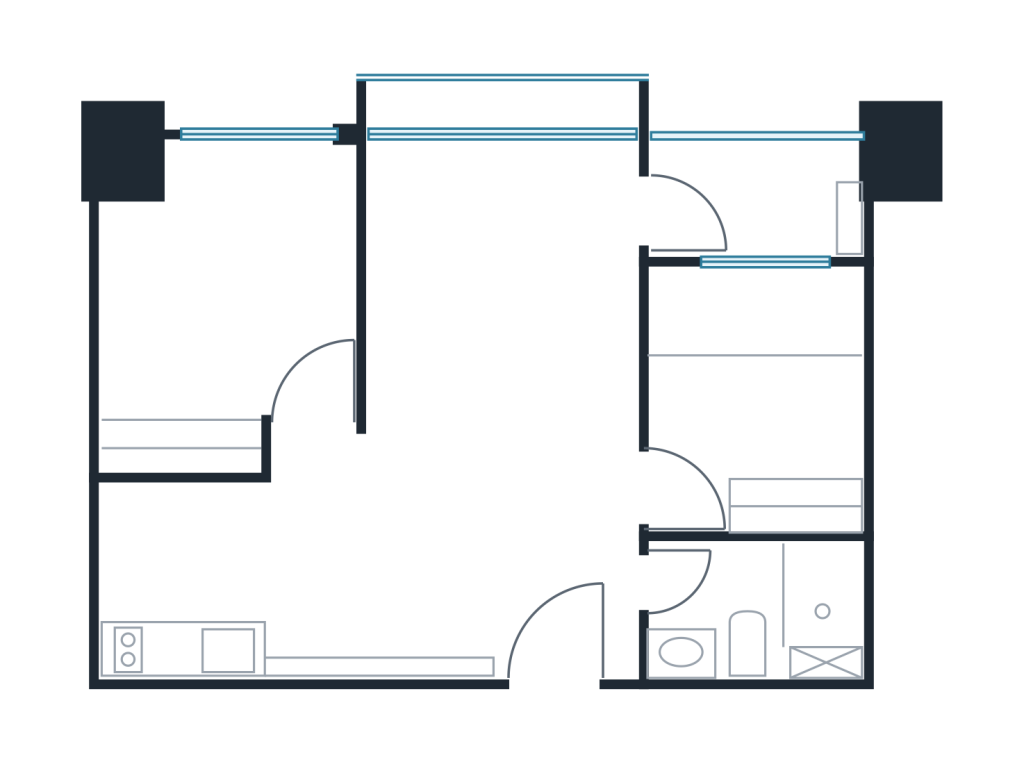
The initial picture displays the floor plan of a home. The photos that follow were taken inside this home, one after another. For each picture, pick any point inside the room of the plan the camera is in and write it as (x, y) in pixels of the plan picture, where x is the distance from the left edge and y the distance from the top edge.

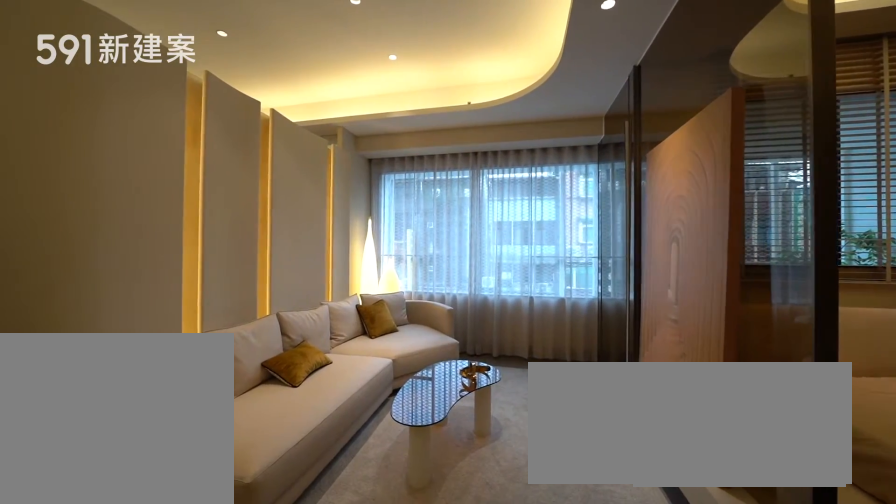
(502, 308)
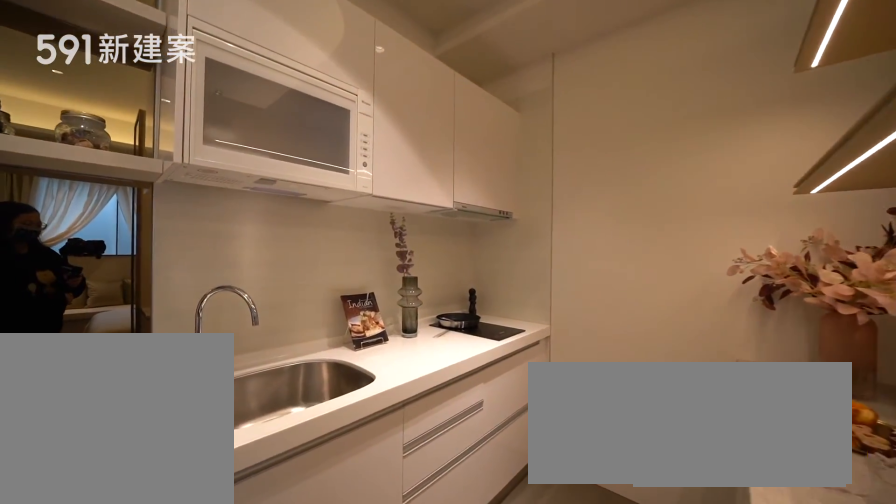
(191, 579)
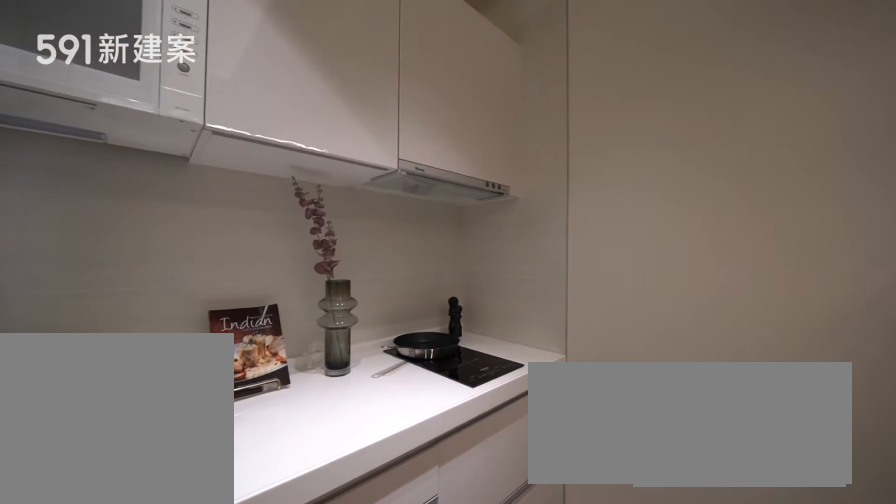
(191, 579)
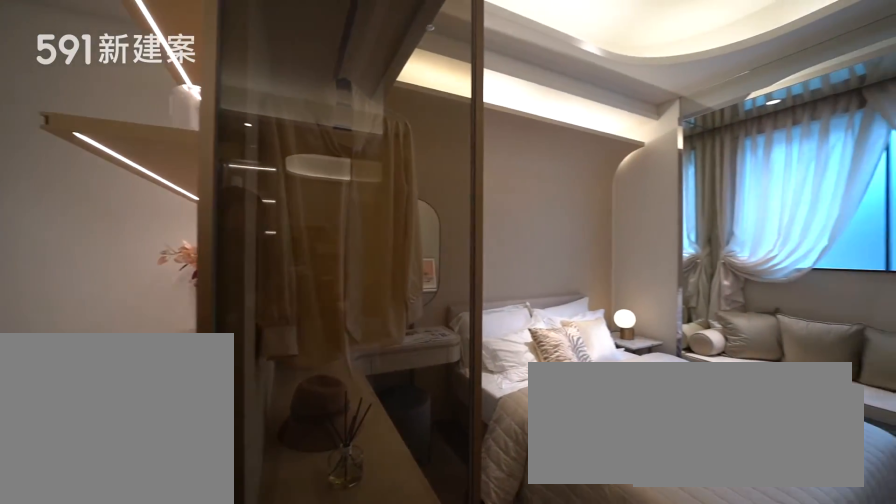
(228, 301)
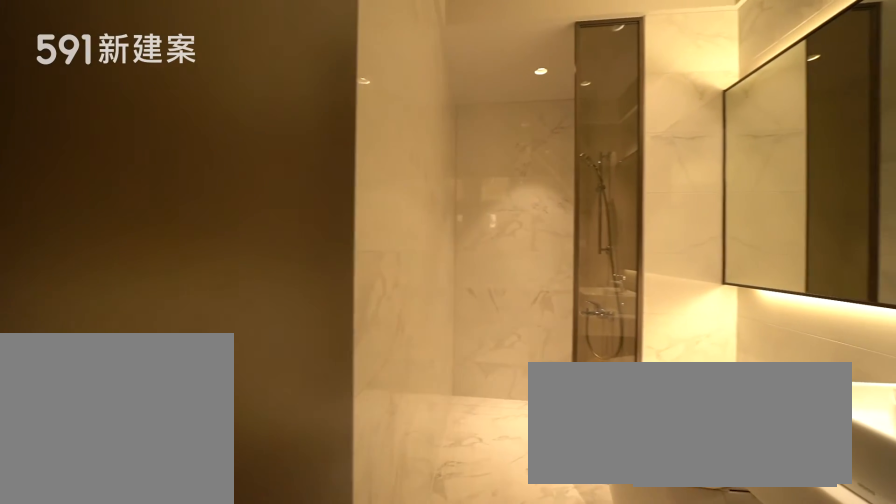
(761, 613)
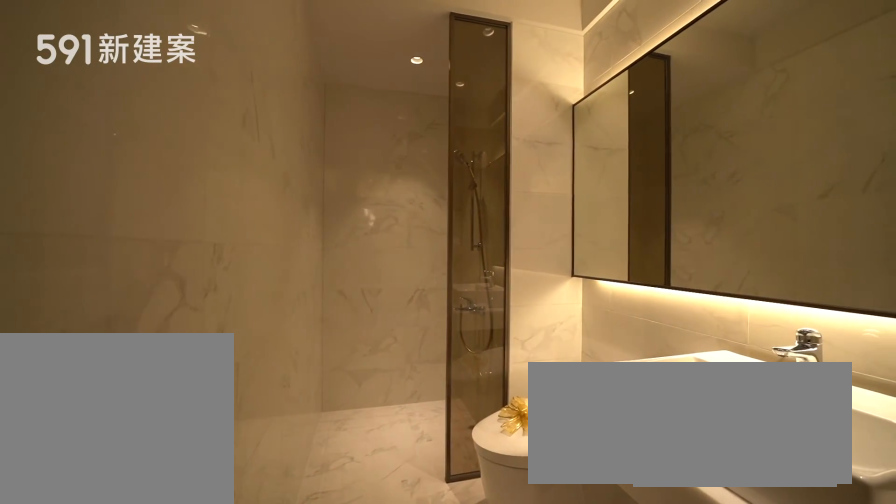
(761, 613)
